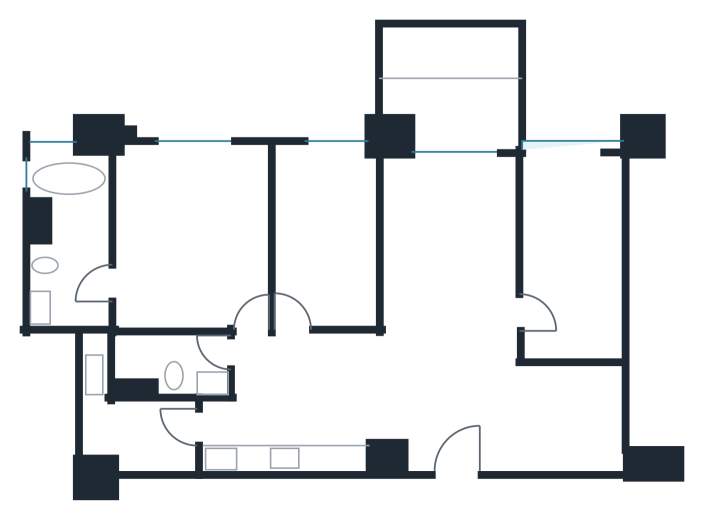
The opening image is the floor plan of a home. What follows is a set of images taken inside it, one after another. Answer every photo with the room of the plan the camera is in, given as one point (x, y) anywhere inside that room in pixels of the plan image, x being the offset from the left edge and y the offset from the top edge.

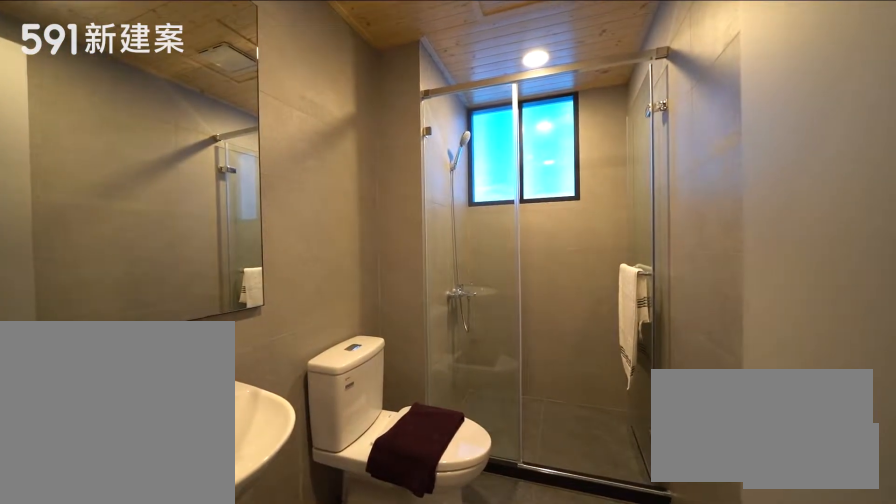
(166, 367)
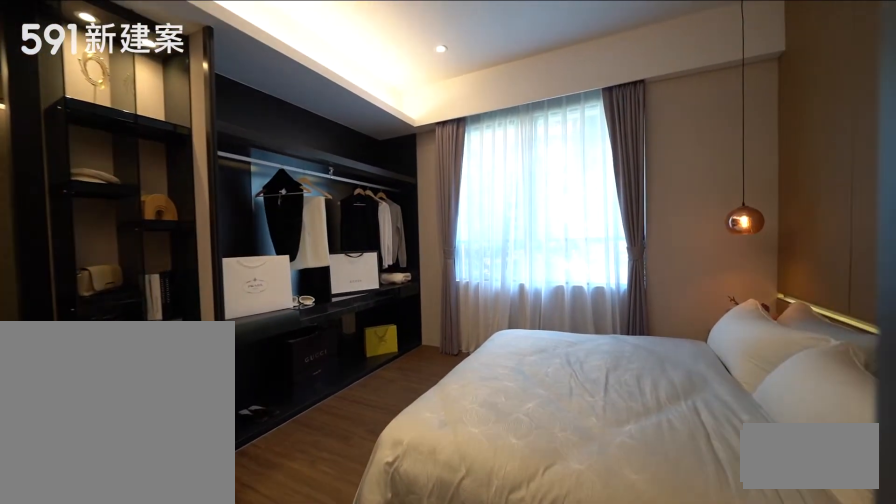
(192, 232)
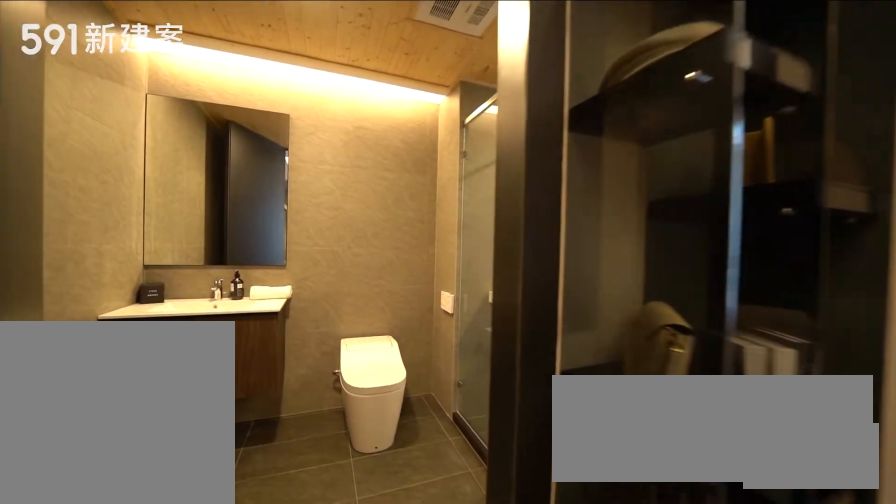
(67, 240)
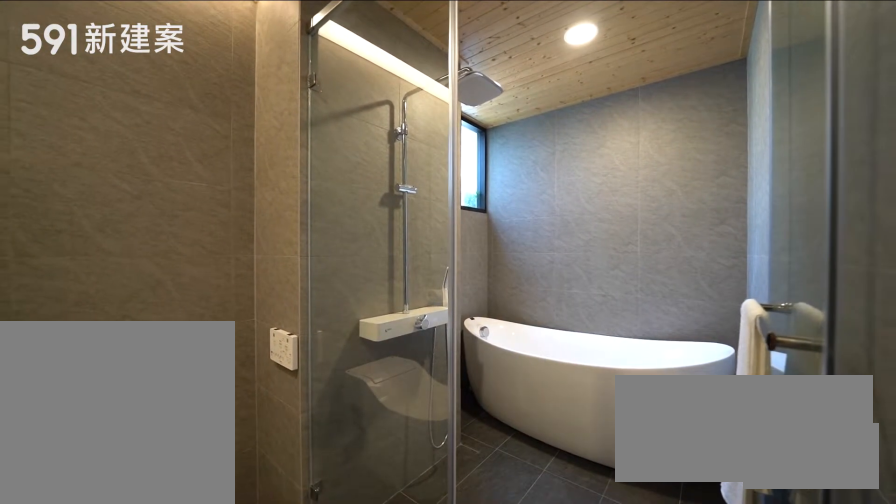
(67, 240)
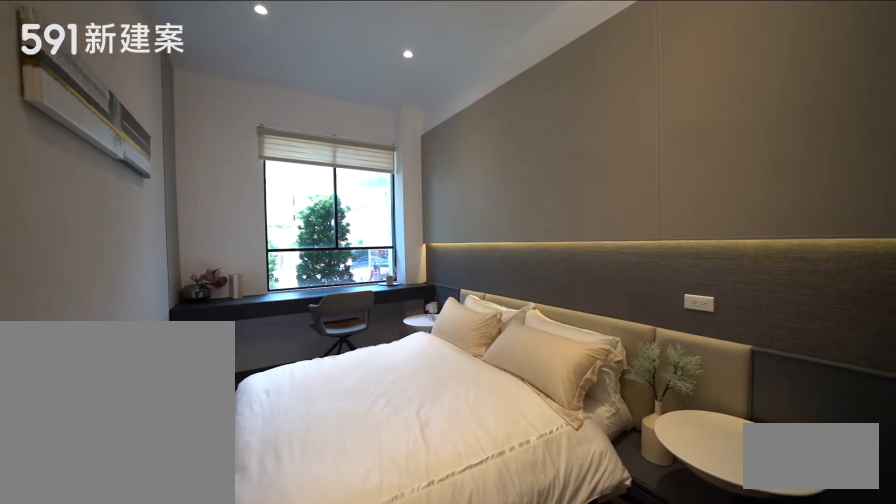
(329, 235)
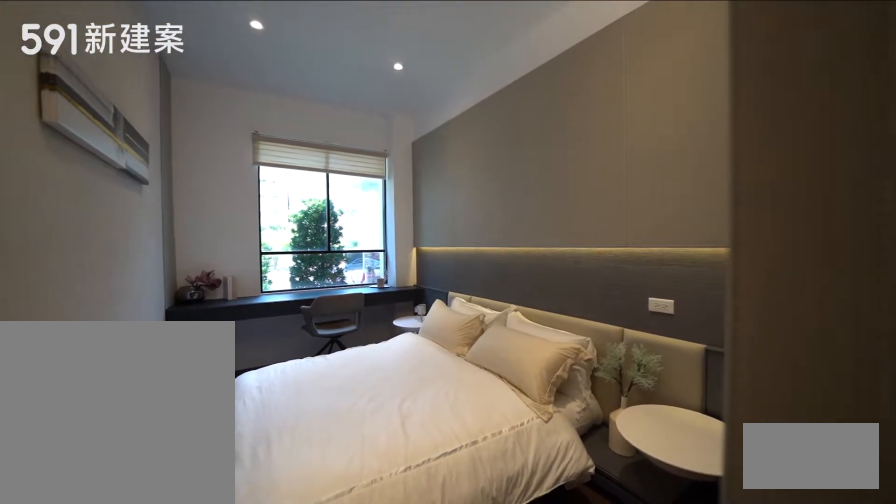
(329, 235)
